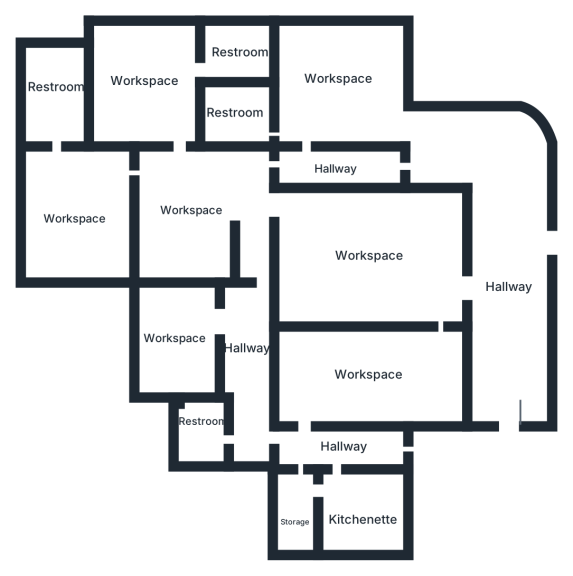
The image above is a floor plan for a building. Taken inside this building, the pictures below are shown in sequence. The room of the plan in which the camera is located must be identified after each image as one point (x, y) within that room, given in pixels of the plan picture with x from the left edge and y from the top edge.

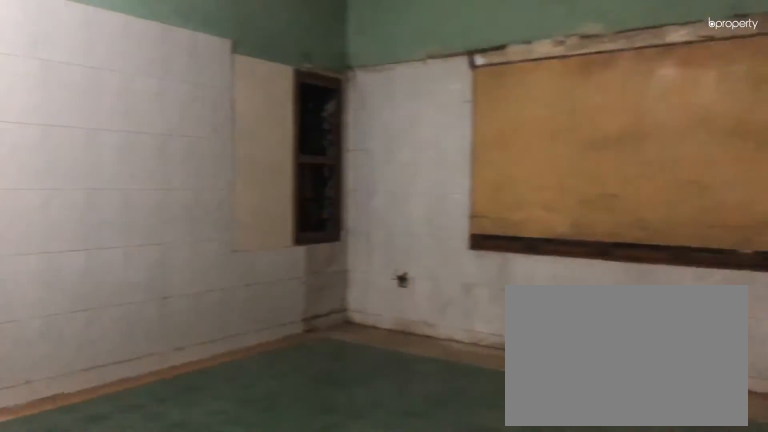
(149, 85)
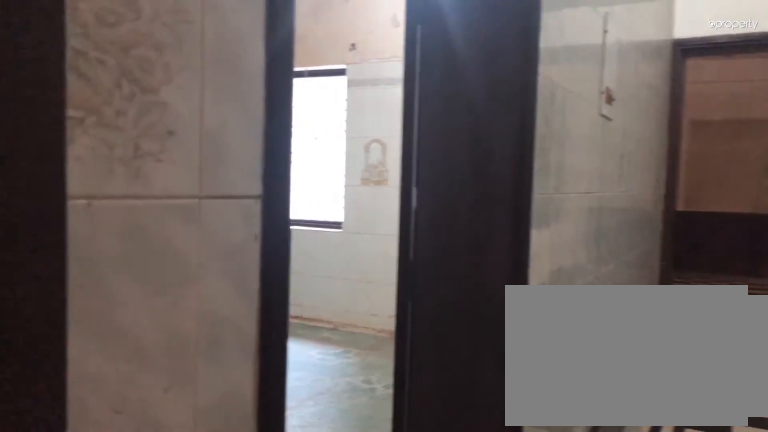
(328, 167)
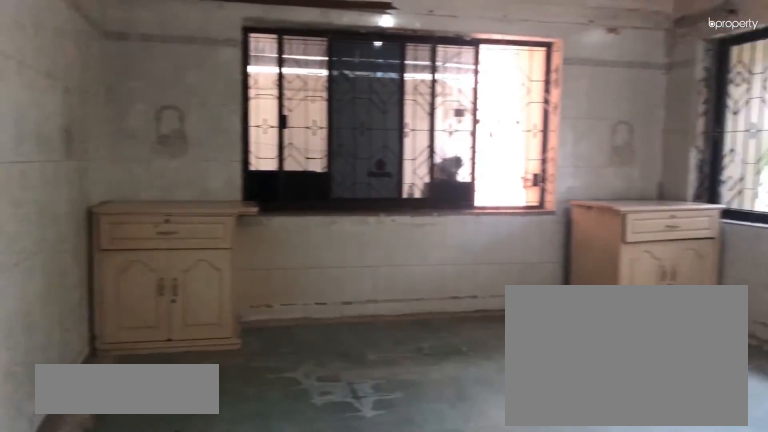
(334, 84)
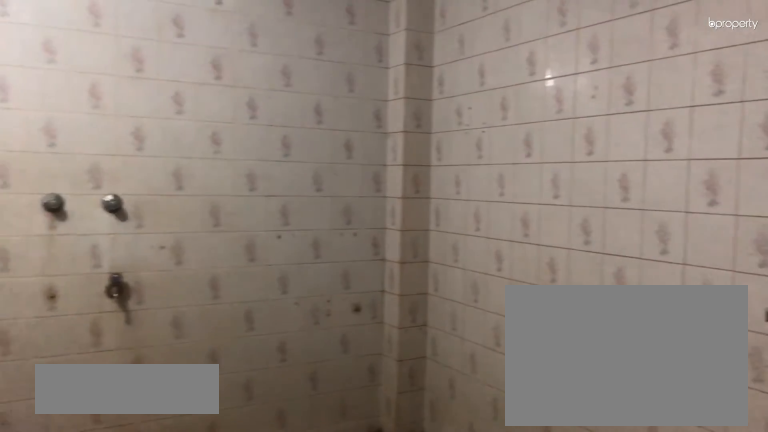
(236, 114)
